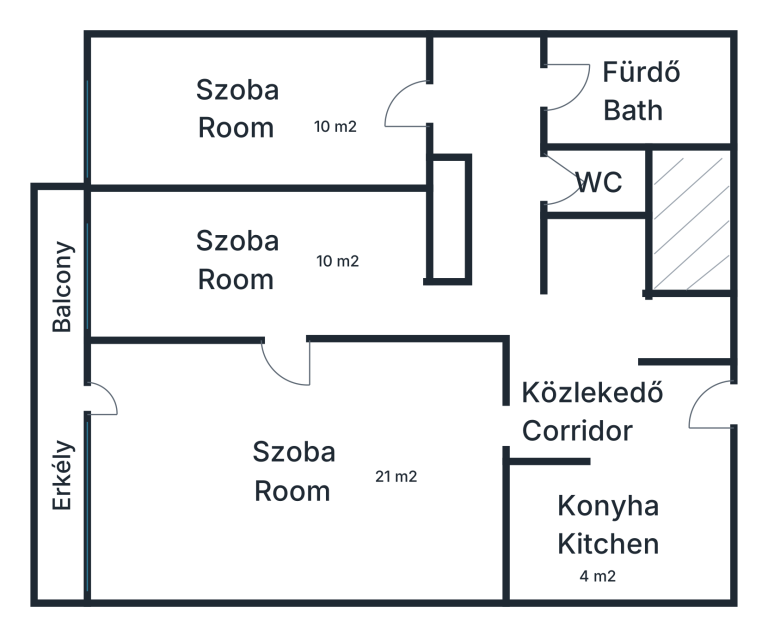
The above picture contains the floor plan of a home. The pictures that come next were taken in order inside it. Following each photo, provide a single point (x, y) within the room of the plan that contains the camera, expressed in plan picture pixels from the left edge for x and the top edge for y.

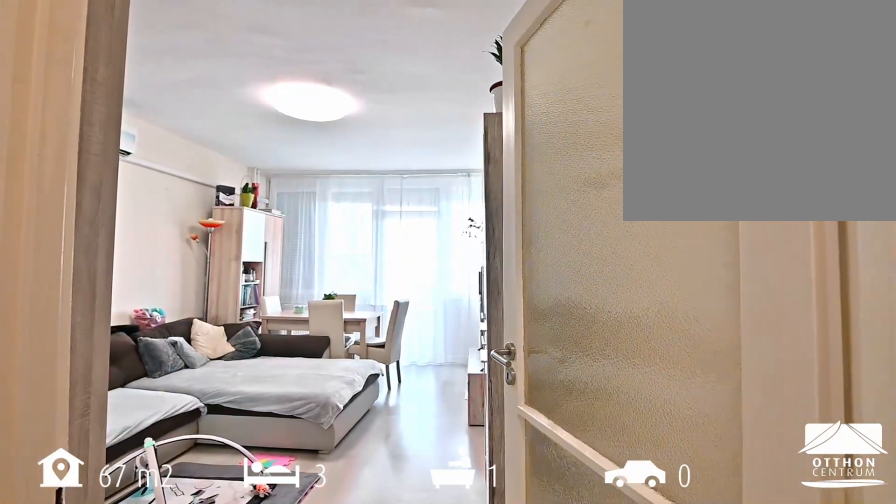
(529, 424)
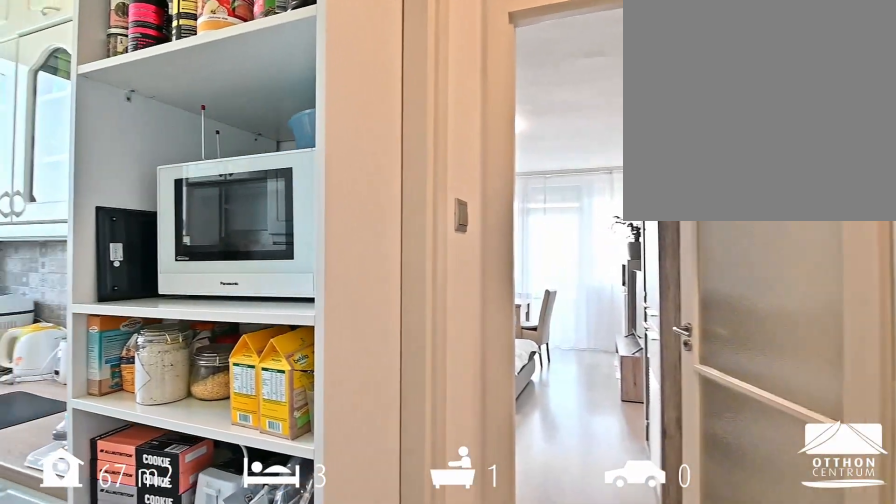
(610, 523)
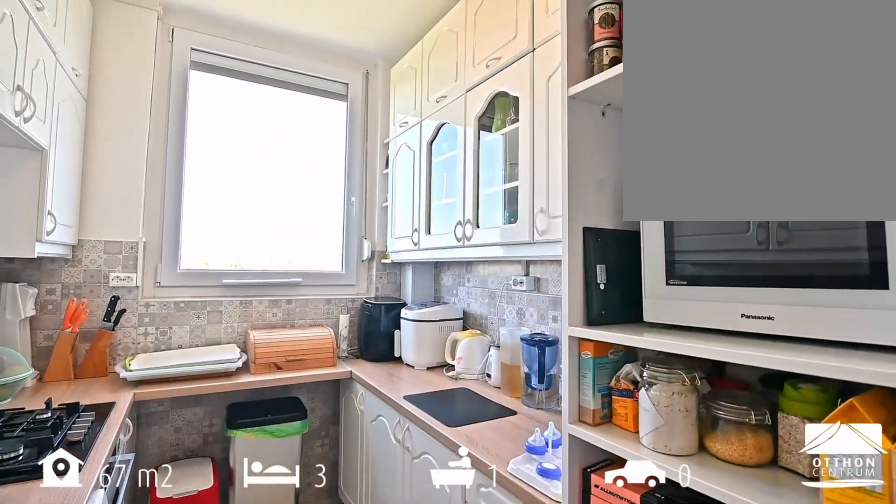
(610, 523)
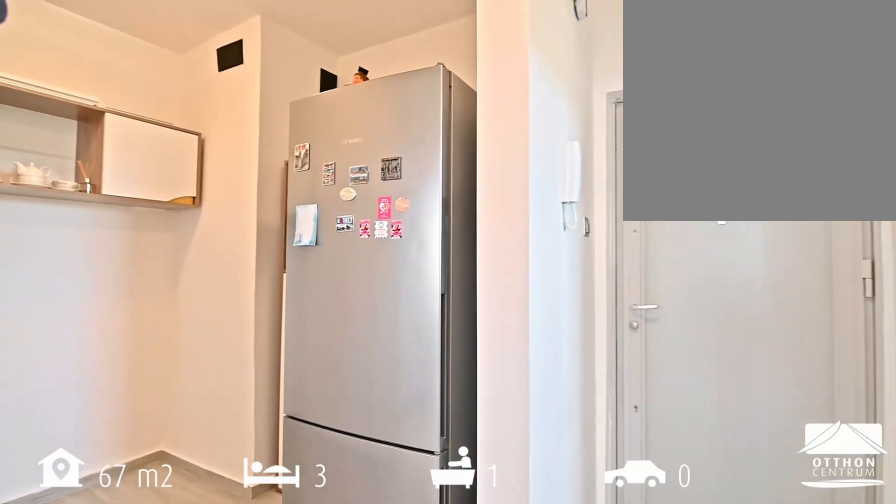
(692, 329)
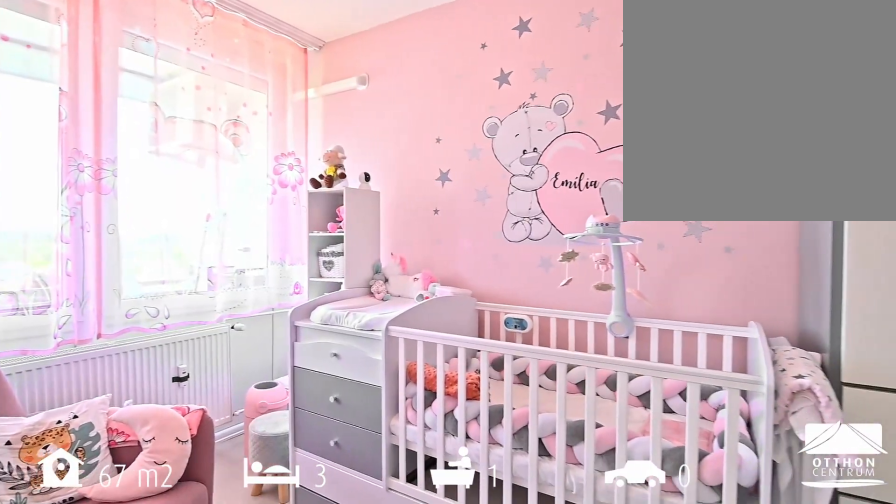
(263, 264)
